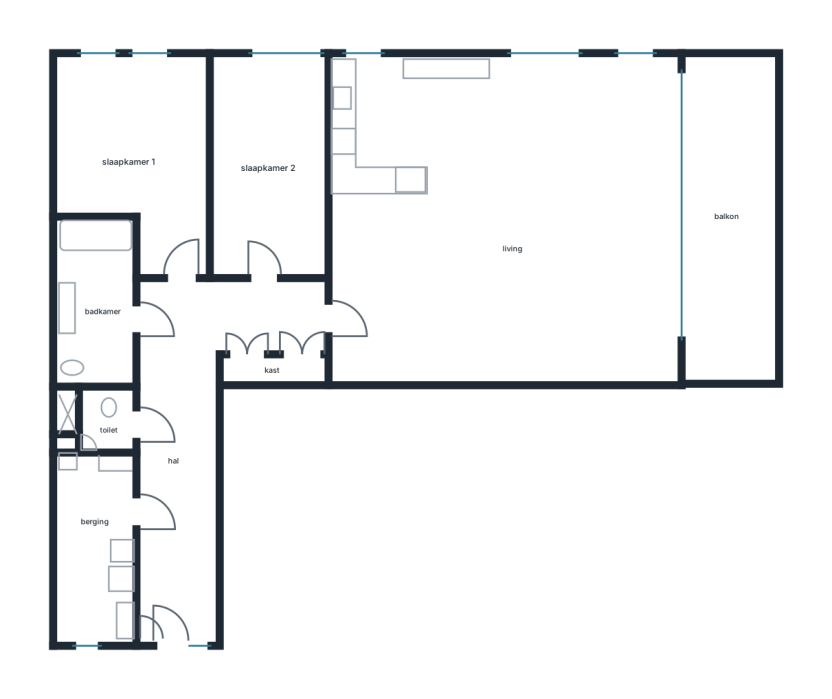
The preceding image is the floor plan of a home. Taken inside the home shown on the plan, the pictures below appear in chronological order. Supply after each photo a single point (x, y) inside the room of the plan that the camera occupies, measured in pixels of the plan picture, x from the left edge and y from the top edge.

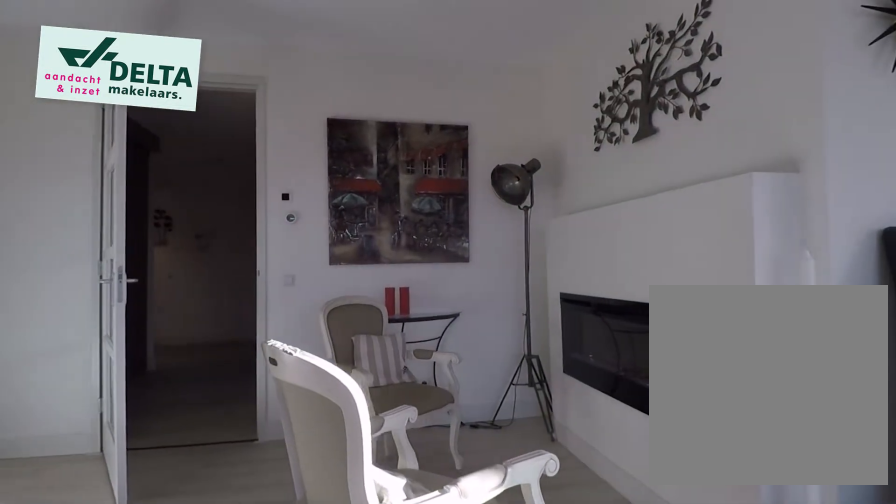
(506, 218)
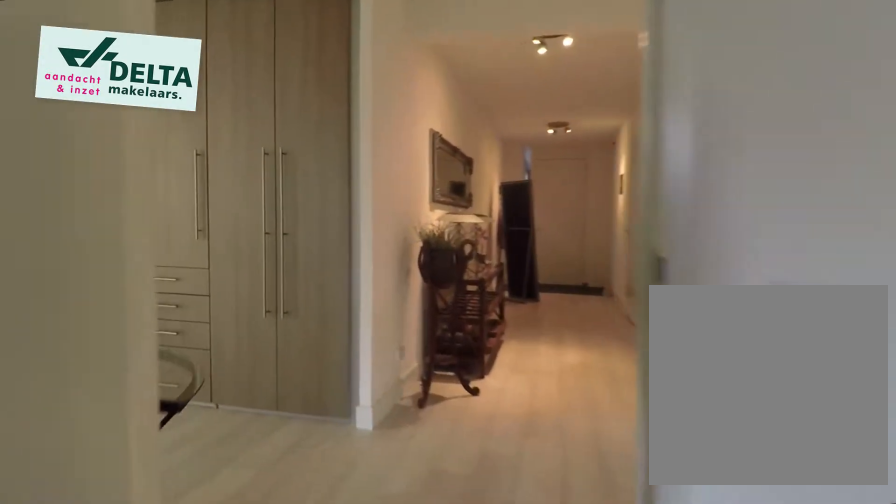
(130, 166)
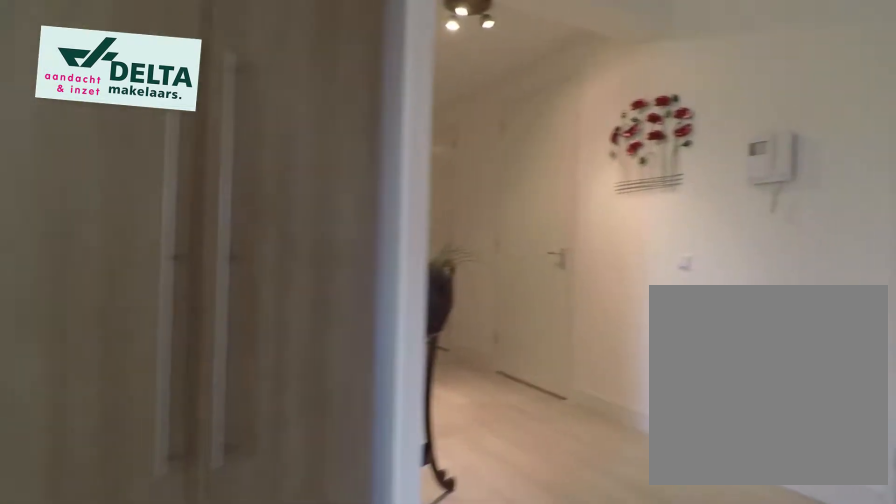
(192, 431)
